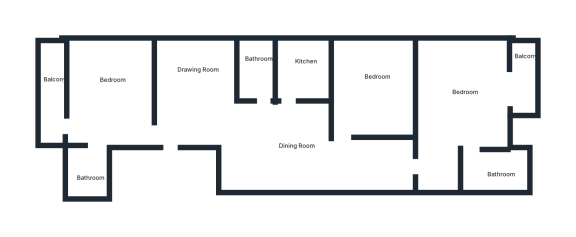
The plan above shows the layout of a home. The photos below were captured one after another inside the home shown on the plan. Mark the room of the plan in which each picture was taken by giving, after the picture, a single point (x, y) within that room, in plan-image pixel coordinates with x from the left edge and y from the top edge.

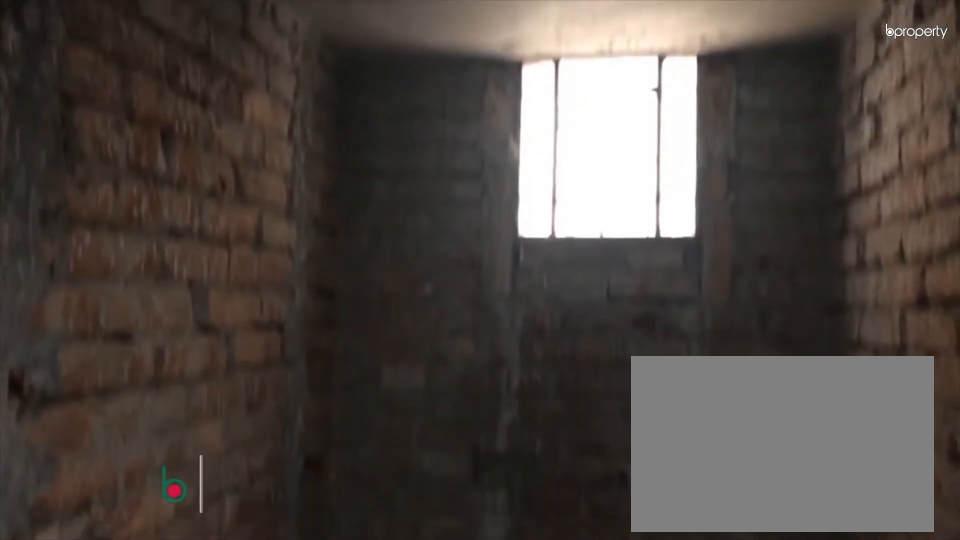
(257, 67)
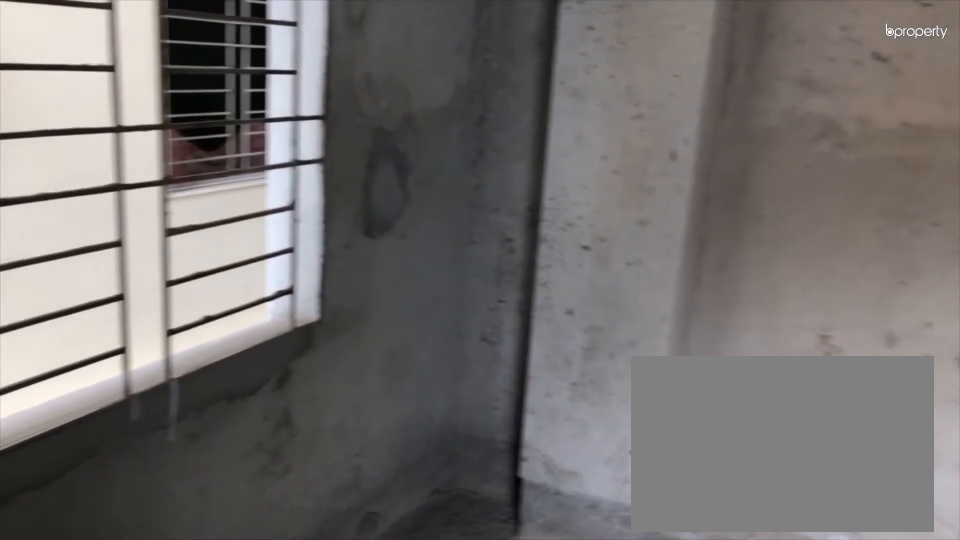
(99, 87)
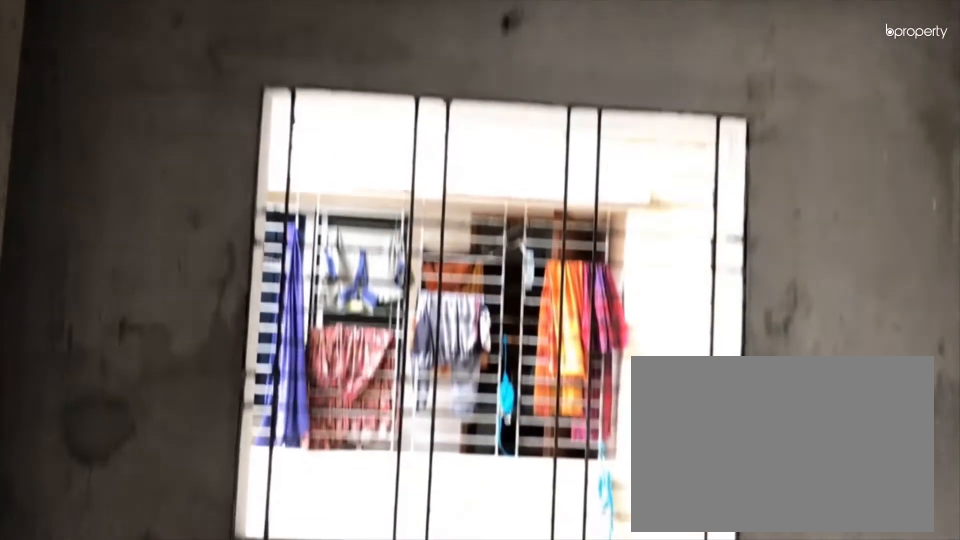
(99, 87)
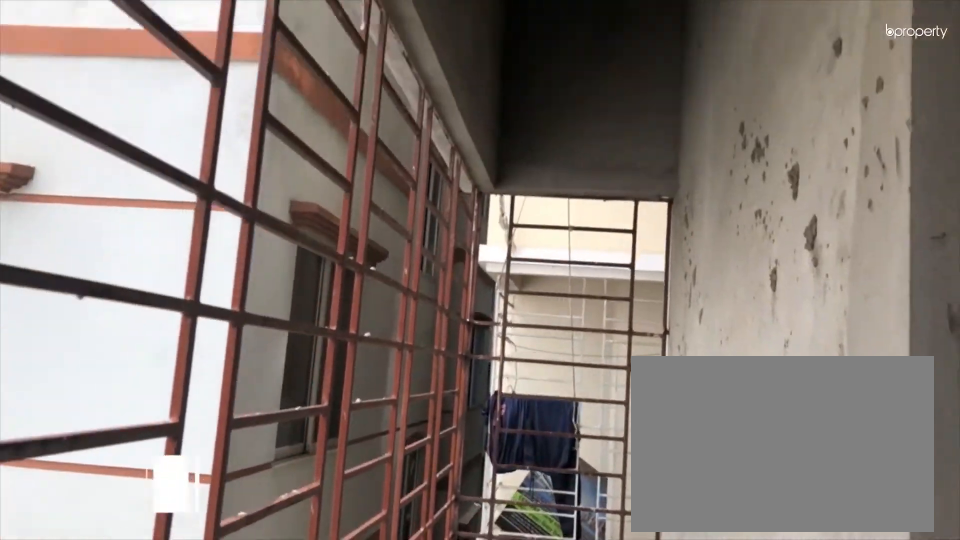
(51, 92)
